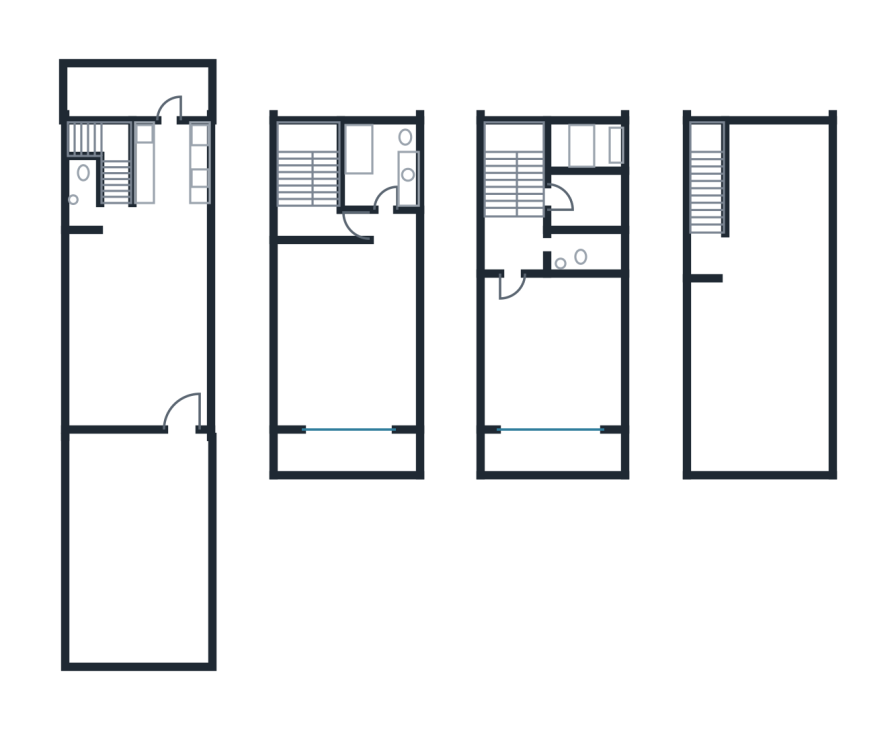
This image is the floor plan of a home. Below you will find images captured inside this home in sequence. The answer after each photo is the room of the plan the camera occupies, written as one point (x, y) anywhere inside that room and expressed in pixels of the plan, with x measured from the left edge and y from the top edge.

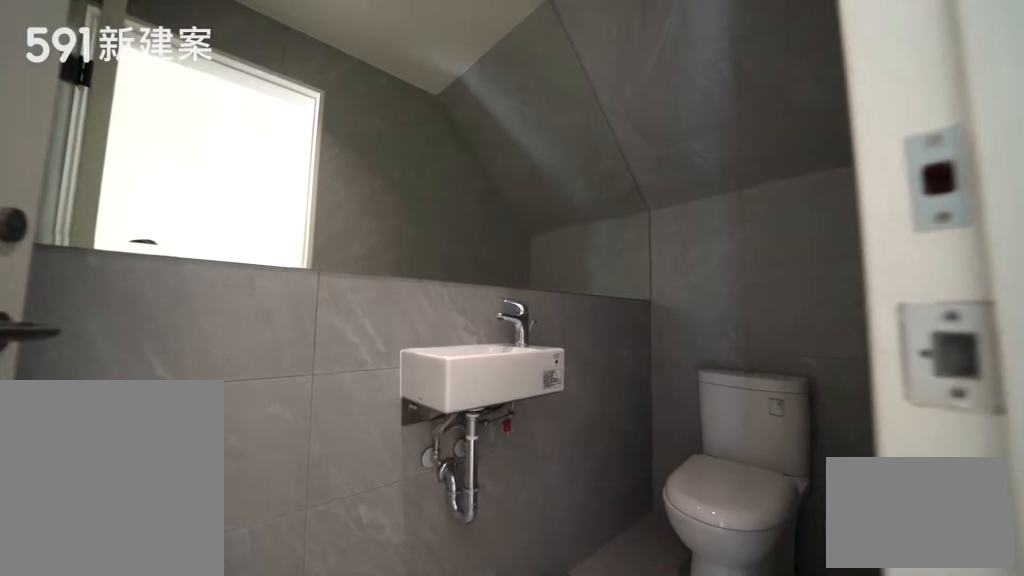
(82, 193)
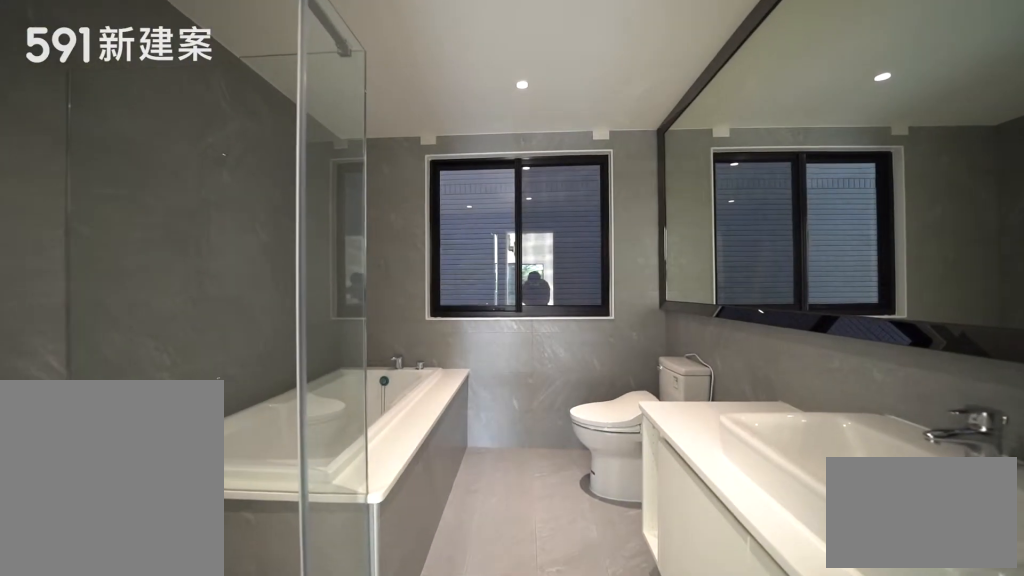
(378, 157)
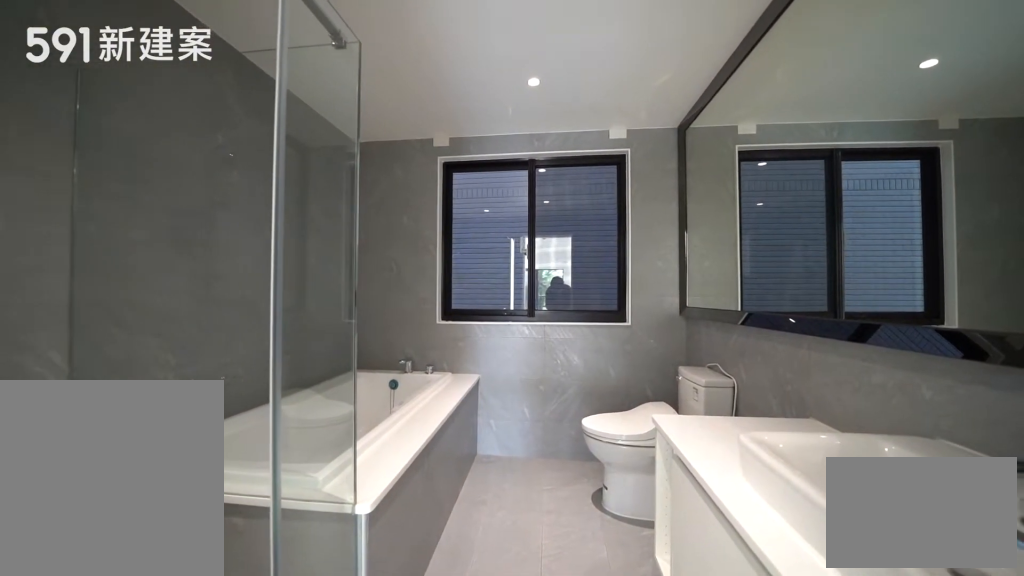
(378, 157)
